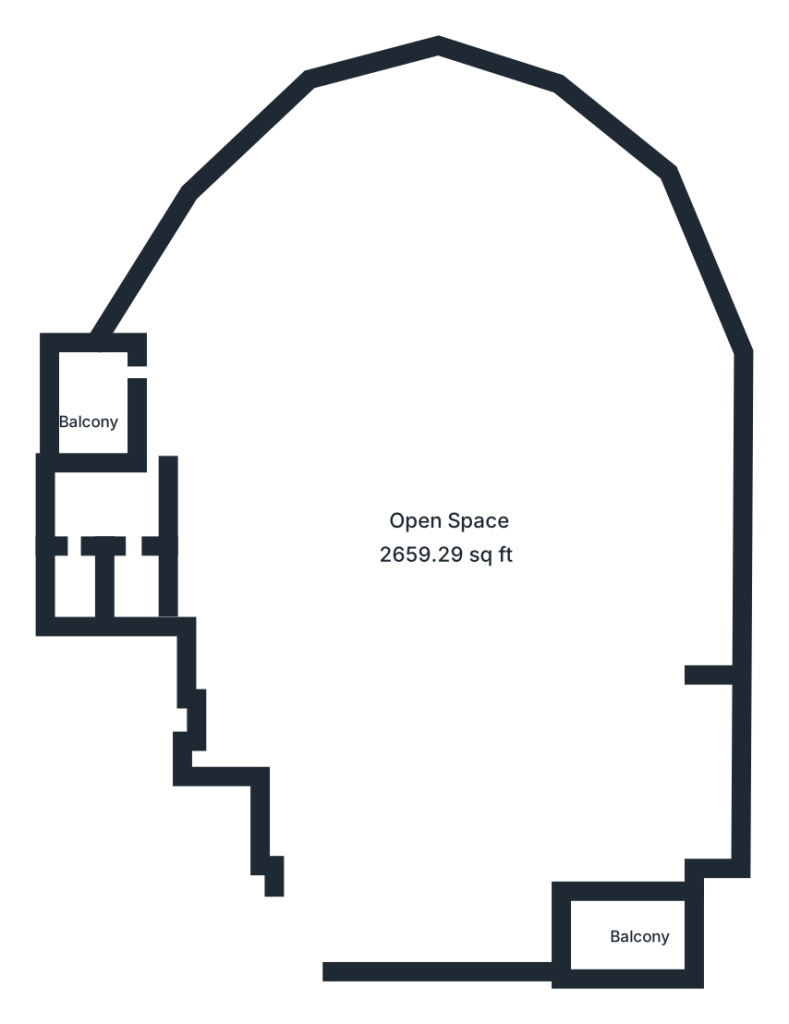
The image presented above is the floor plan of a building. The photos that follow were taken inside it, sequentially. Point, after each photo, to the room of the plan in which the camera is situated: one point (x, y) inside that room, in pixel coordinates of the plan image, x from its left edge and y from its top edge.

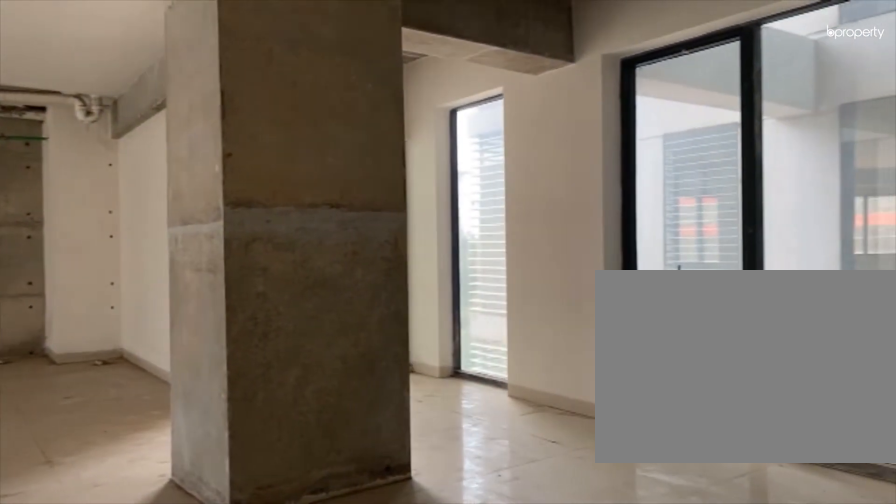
(449, 512)
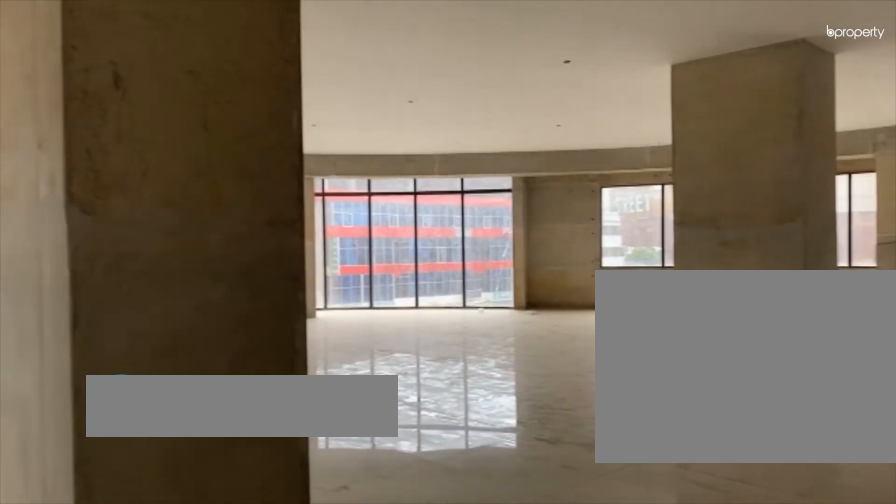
(448, 512)
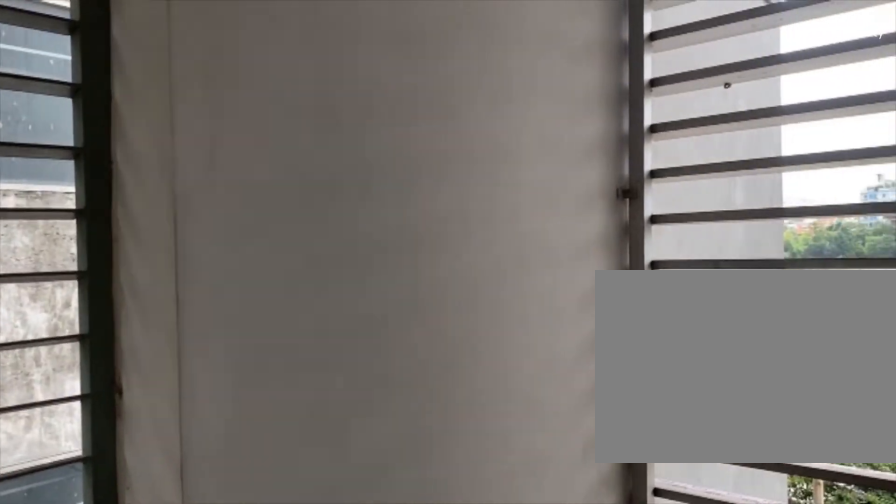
(103, 398)
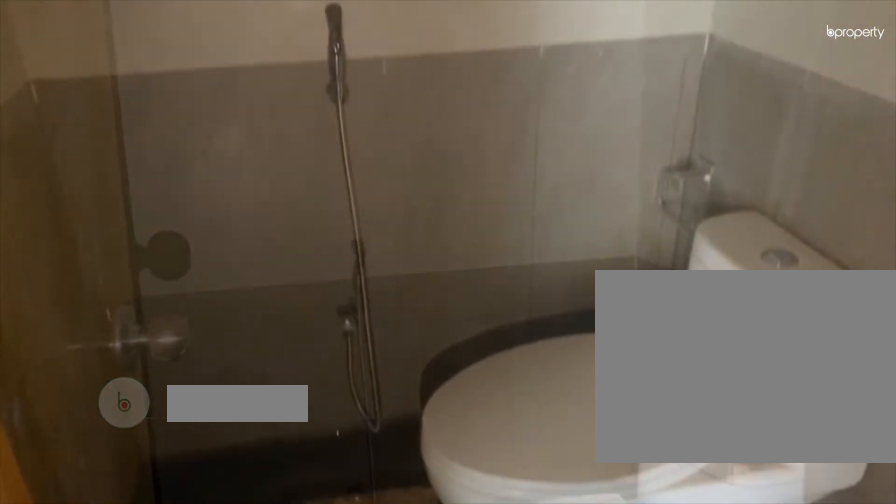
(83, 573)
